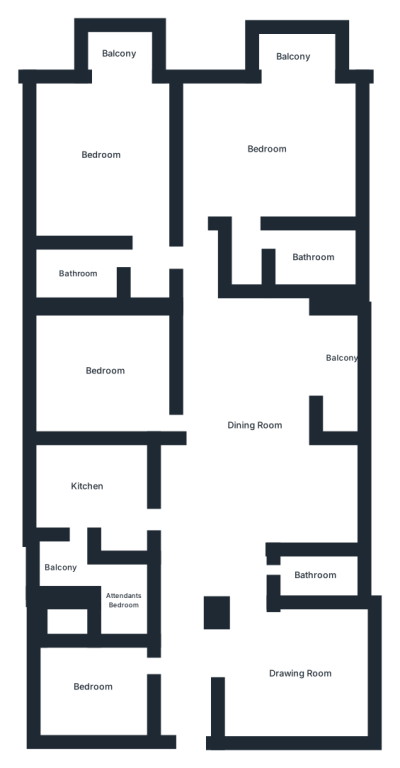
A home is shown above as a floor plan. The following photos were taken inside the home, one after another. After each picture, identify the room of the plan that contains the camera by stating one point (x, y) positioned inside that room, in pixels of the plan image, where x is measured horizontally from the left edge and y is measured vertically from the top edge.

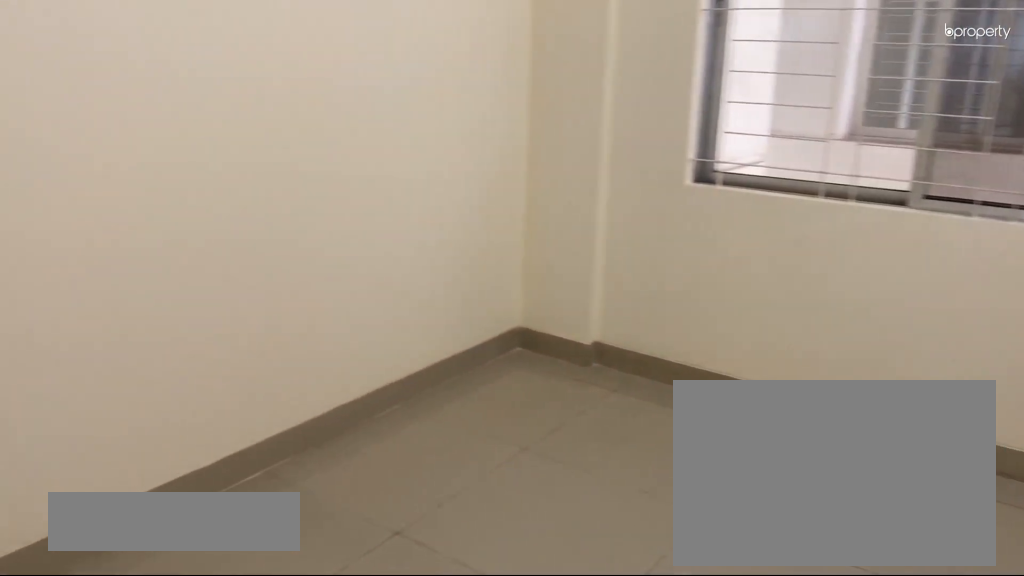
(92, 685)
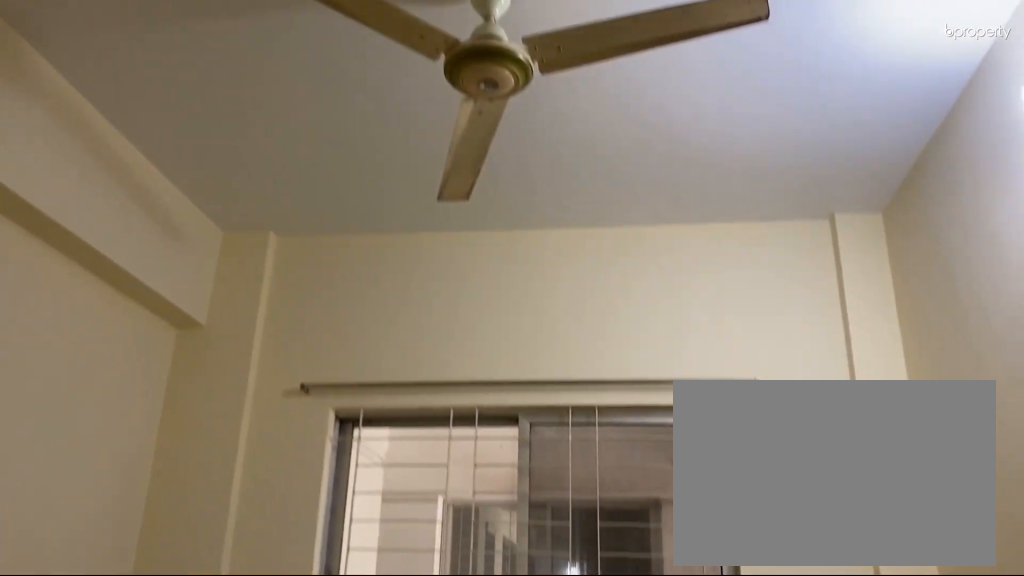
(92, 685)
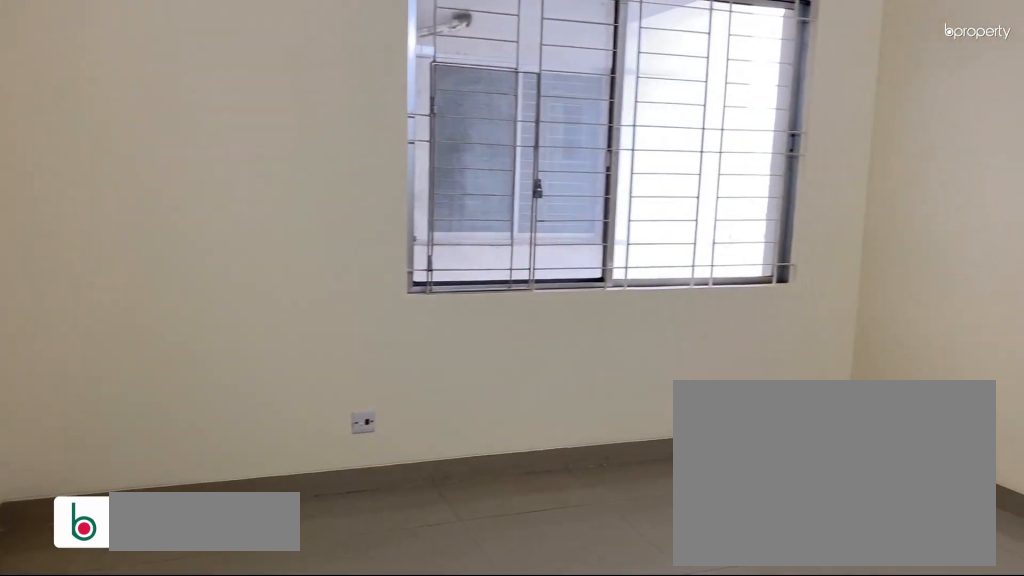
(105, 371)
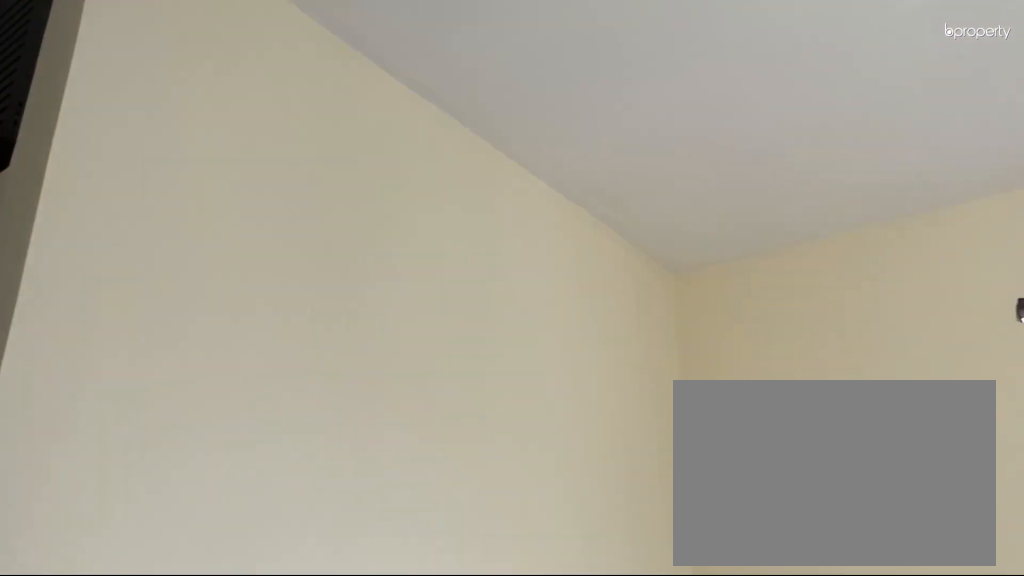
(100, 160)
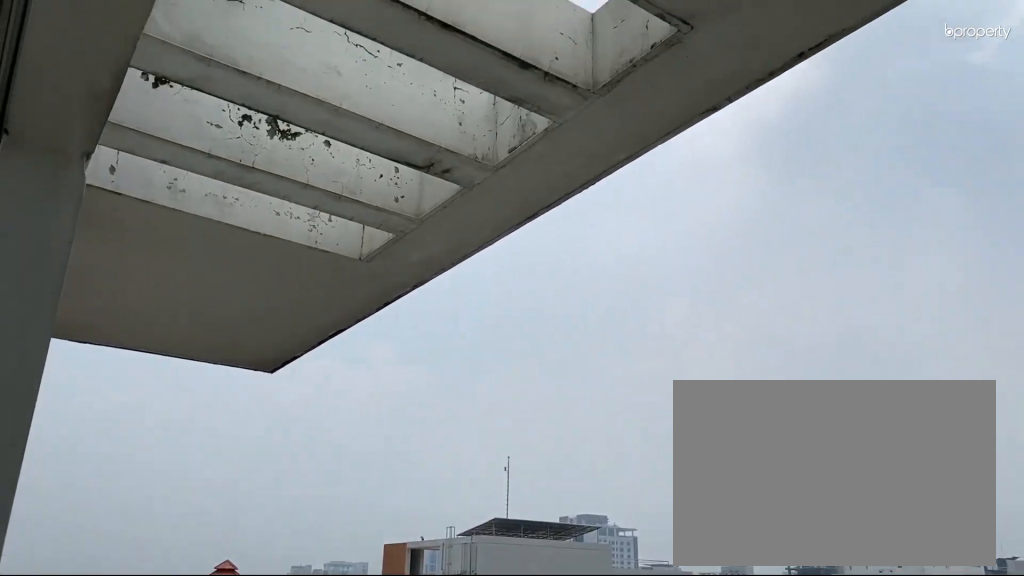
(120, 54)
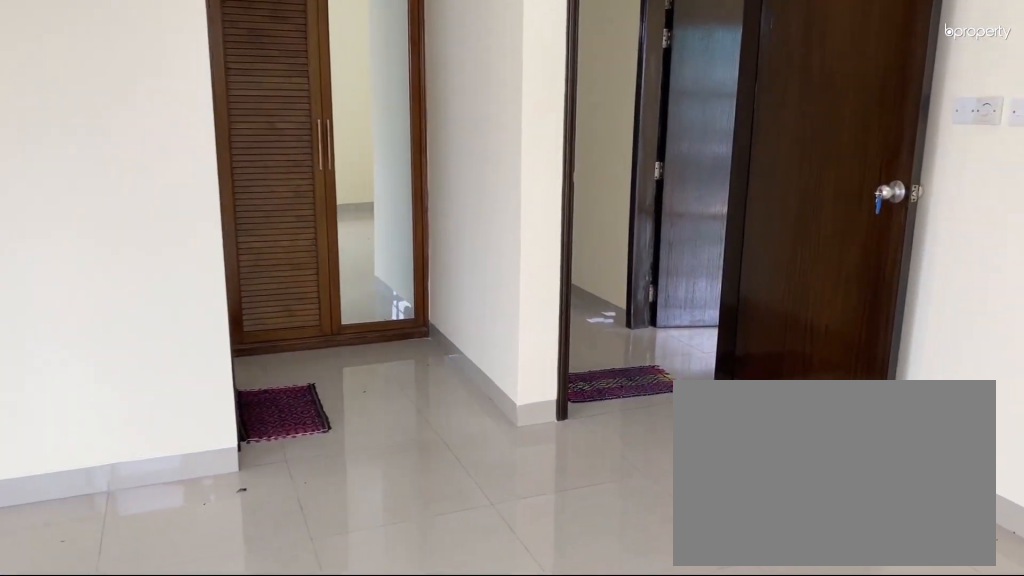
(267, 148)
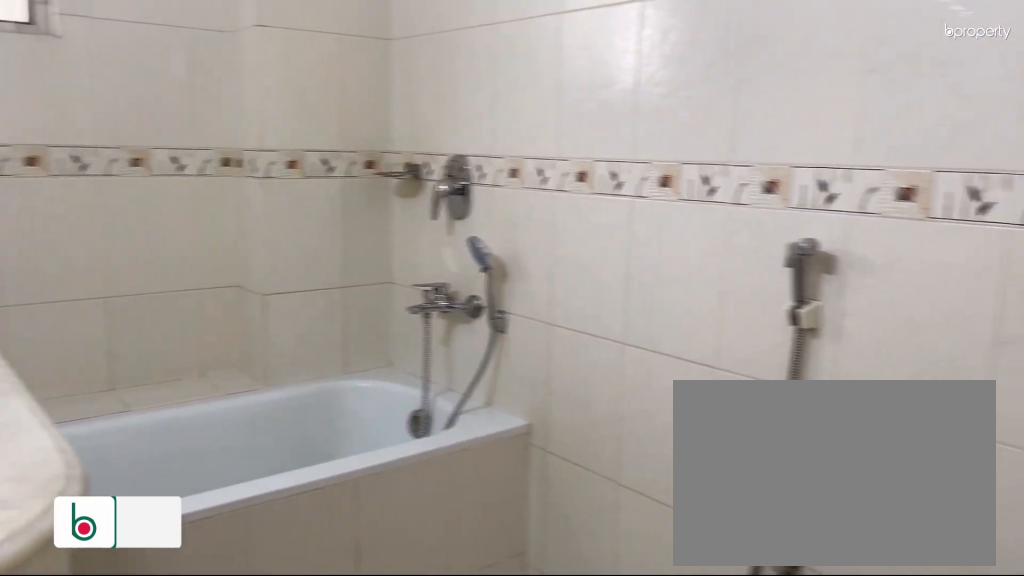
(311, 257)
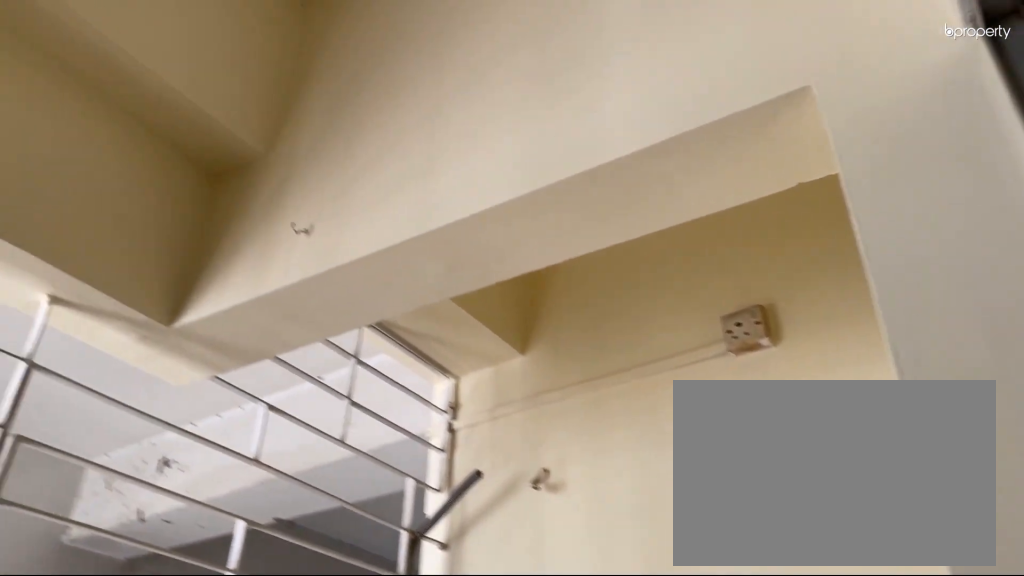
(339, 357)
